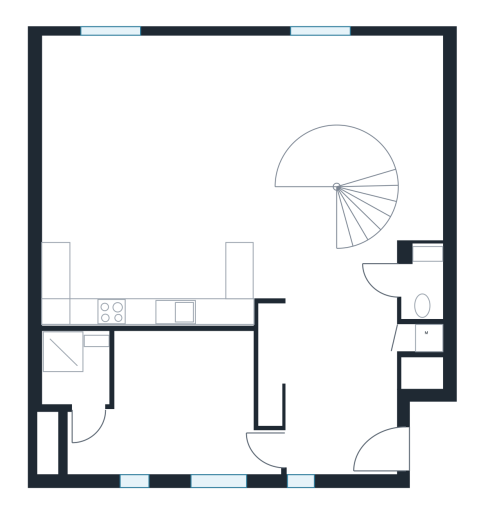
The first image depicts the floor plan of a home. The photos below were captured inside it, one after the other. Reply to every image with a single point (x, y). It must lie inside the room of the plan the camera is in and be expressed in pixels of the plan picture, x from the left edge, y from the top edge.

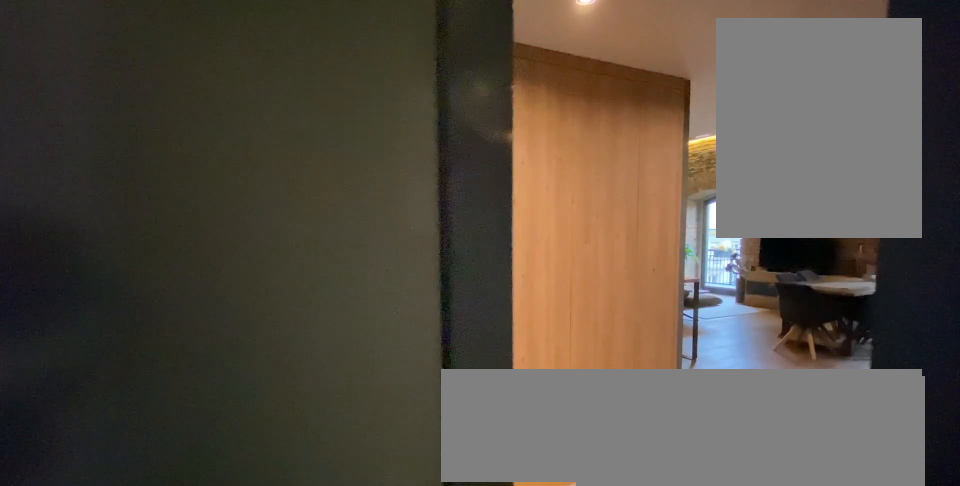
(345, 395)
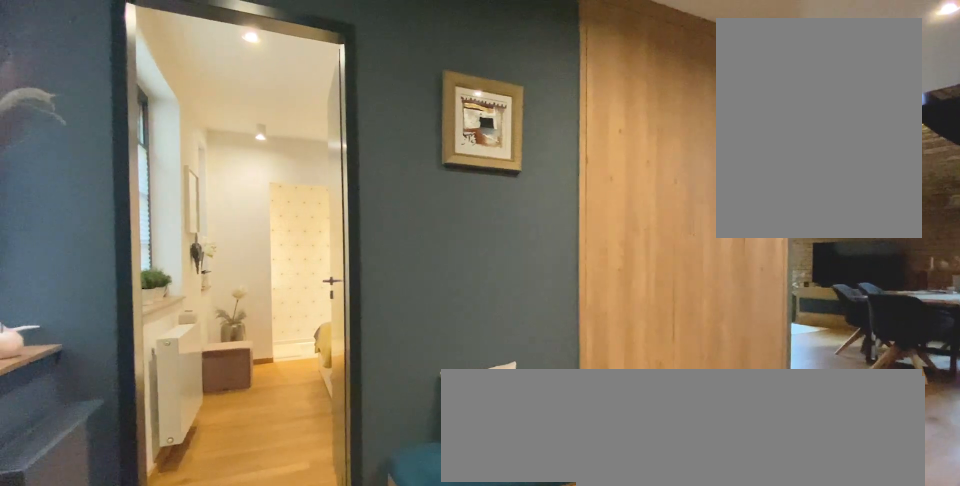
(344, 394)
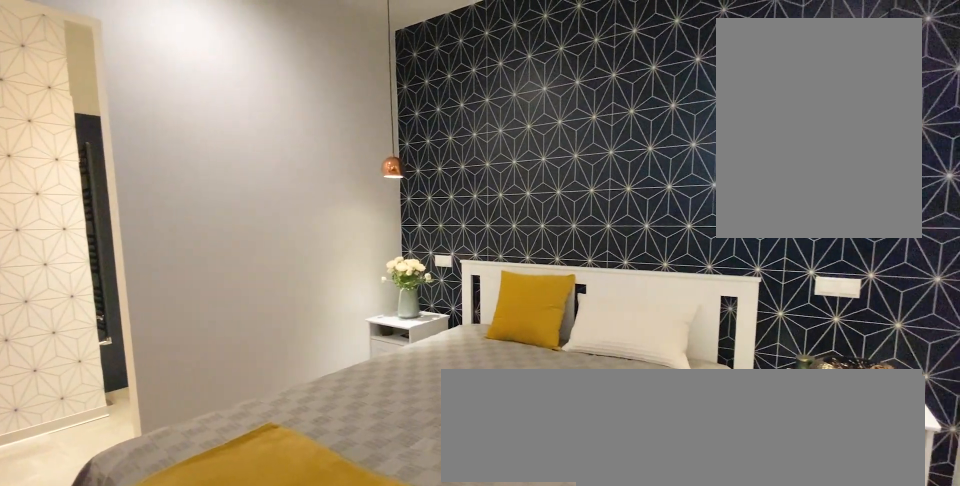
(179, 394)
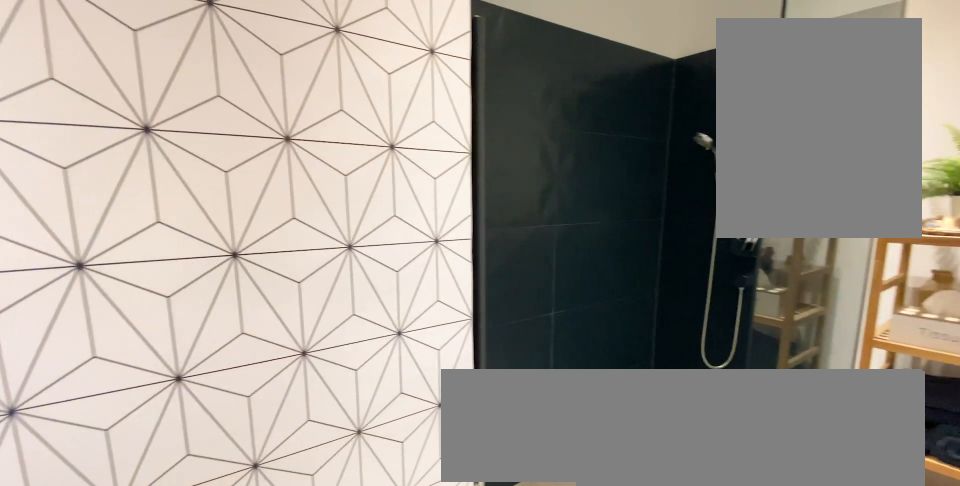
(81, 394)
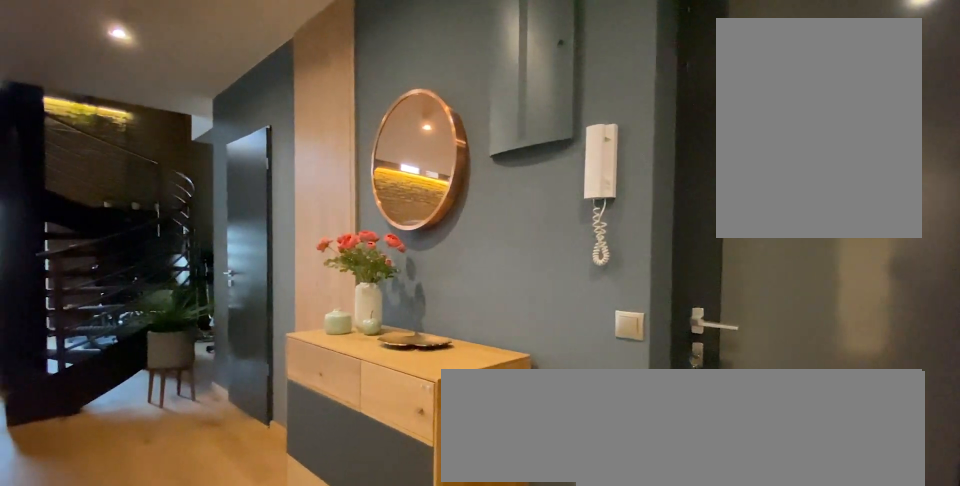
(344, 394)
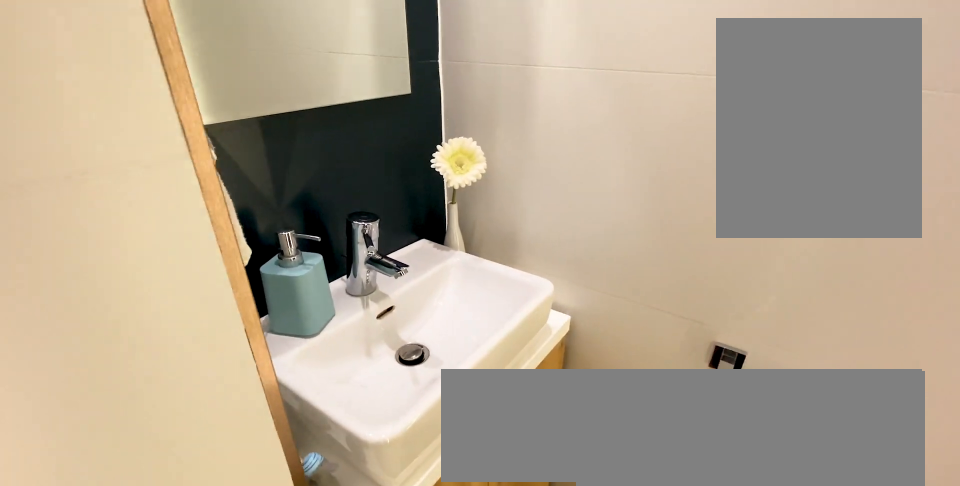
(422, 287)
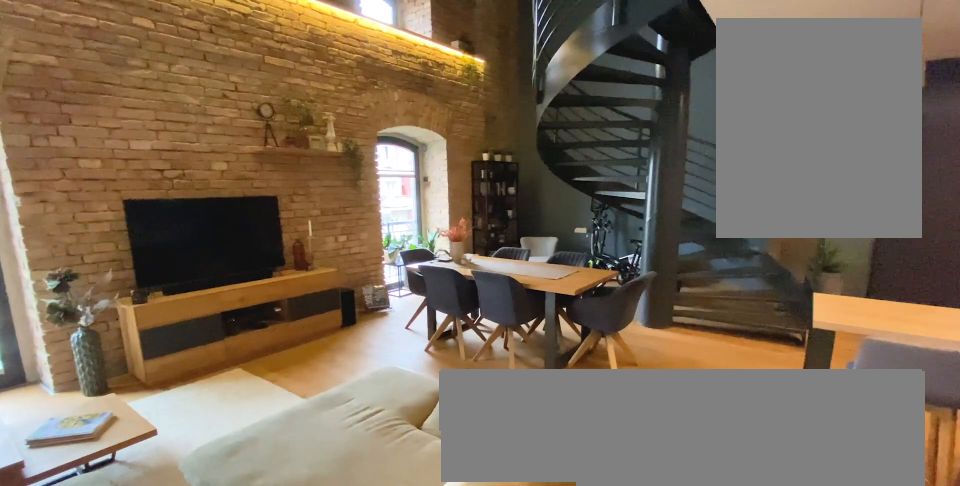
(178, 178)
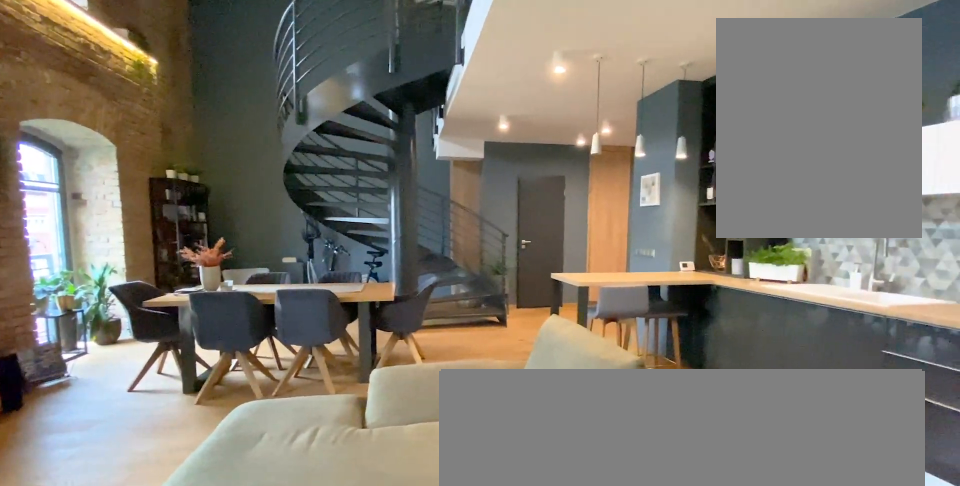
(178, 178)
